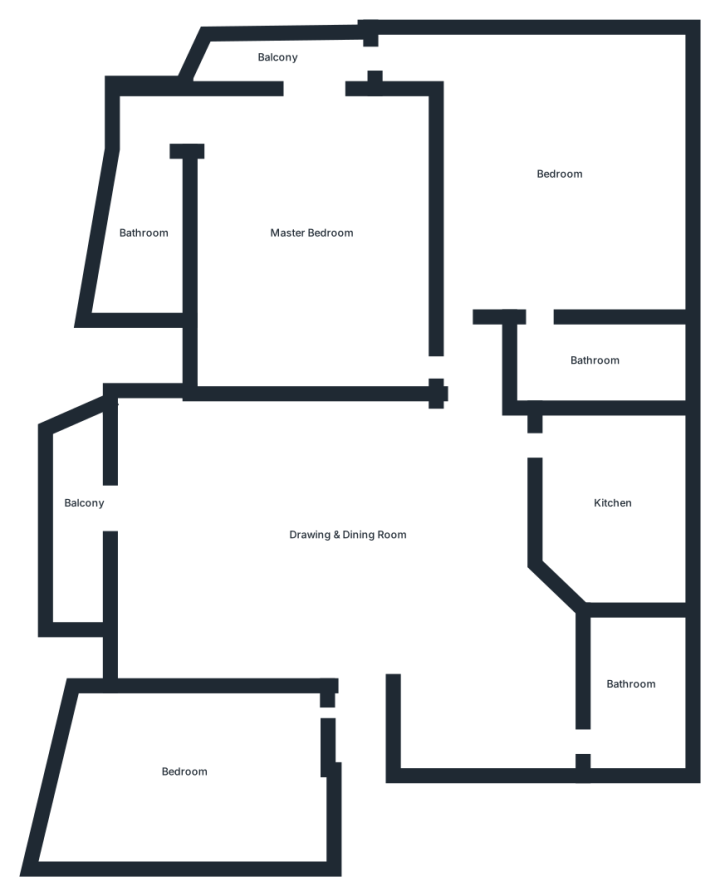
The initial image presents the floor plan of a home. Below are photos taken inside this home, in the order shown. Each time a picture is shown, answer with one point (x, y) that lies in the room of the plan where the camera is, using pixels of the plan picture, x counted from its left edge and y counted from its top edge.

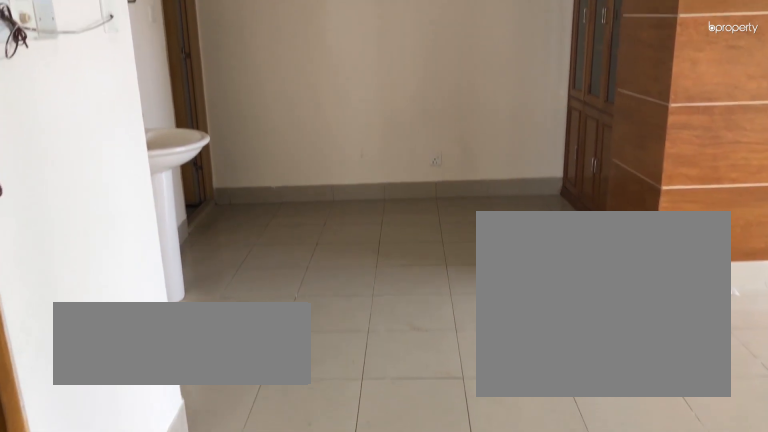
(346, 533)
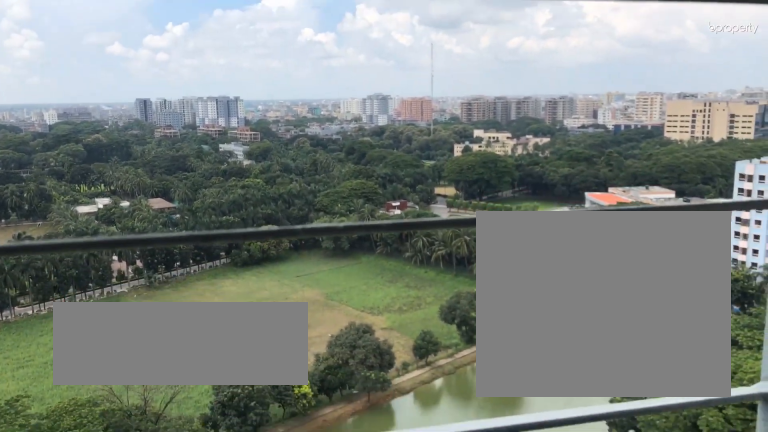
(81, 501)
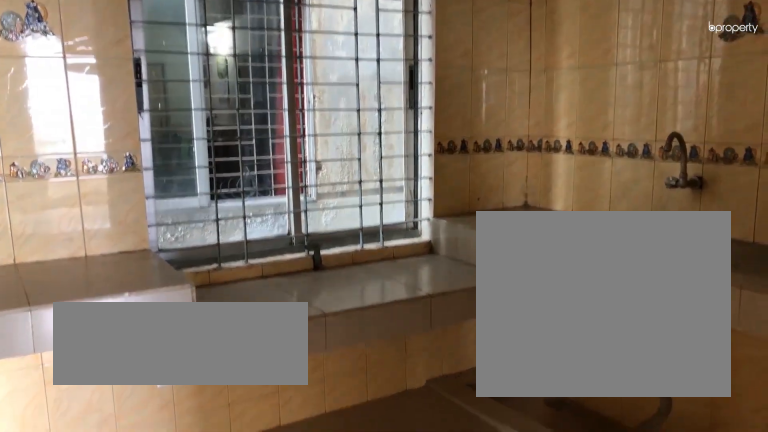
(611, 502)
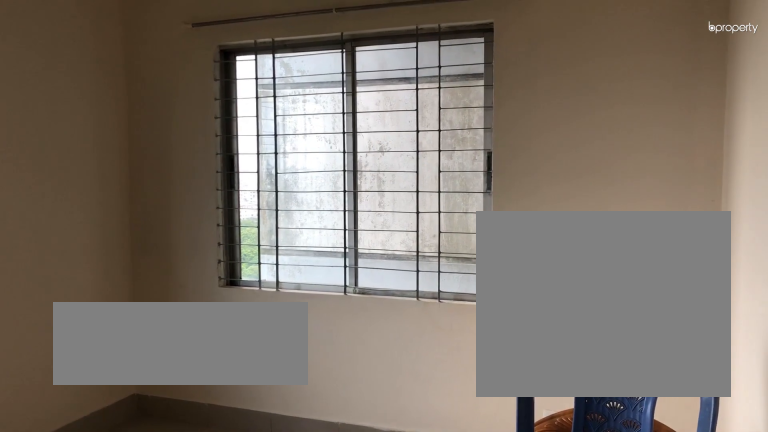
(559, 173)
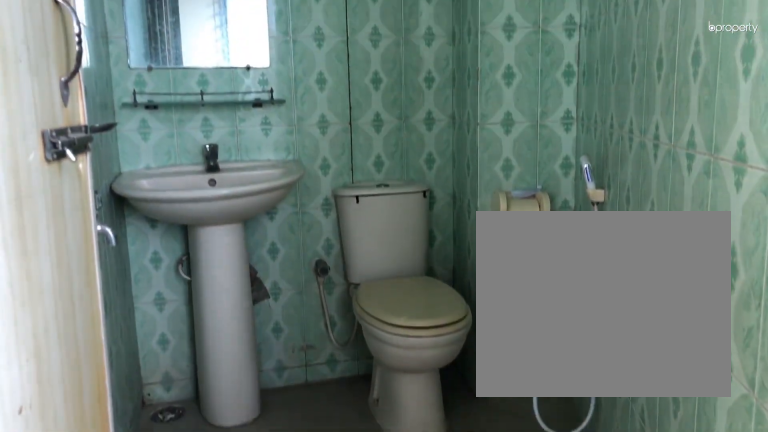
(142, 232)
